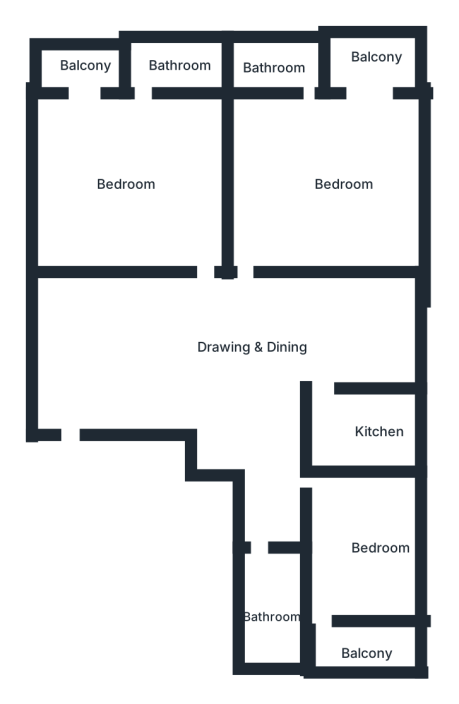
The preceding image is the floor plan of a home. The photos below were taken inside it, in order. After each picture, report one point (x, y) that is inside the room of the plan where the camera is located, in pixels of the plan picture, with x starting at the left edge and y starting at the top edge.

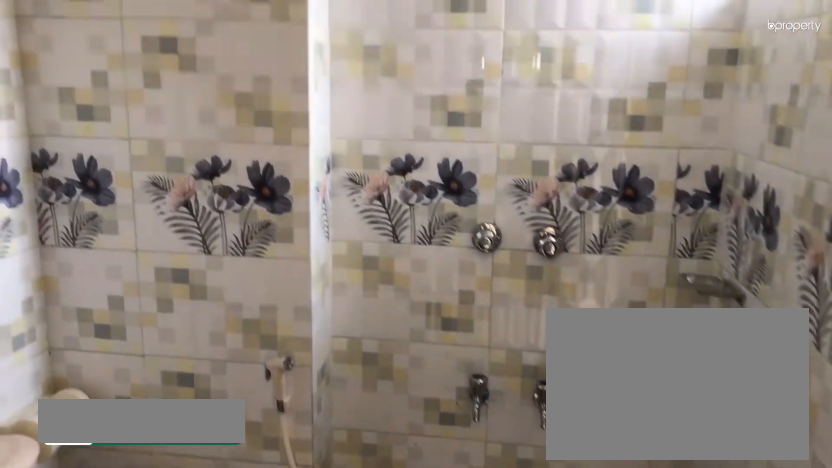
(281, 68)
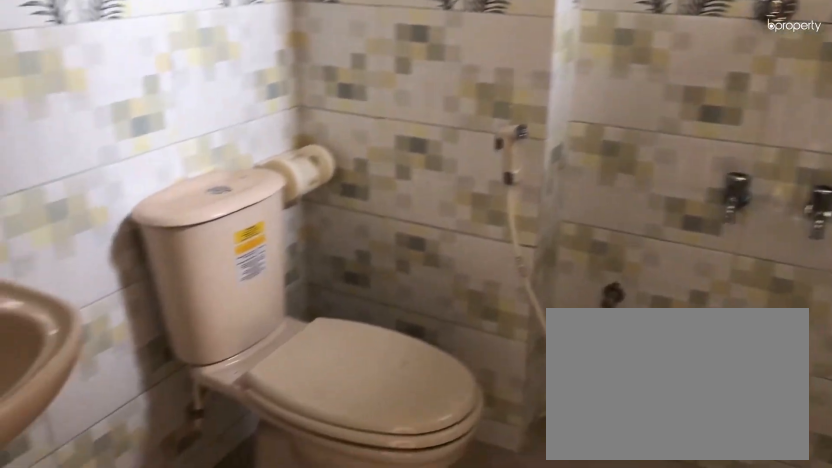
(281, 68)
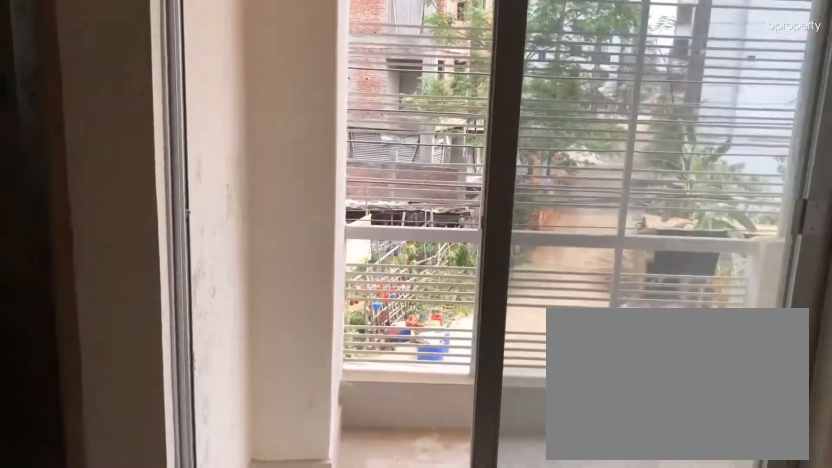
(374, 104)
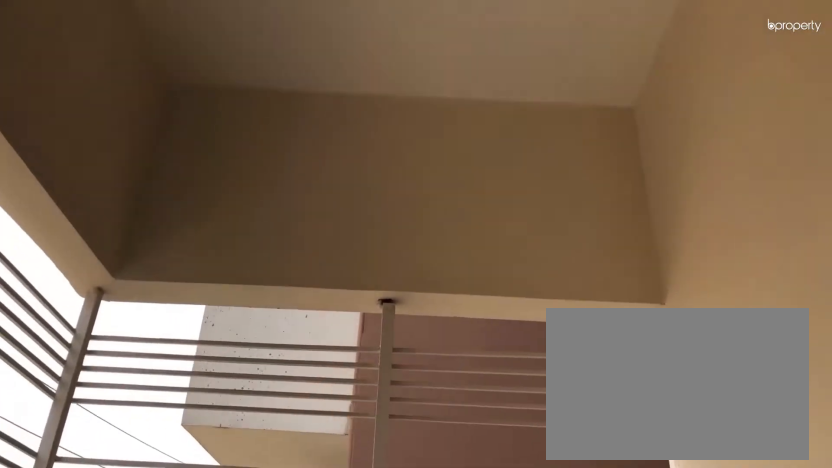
(372, 73)
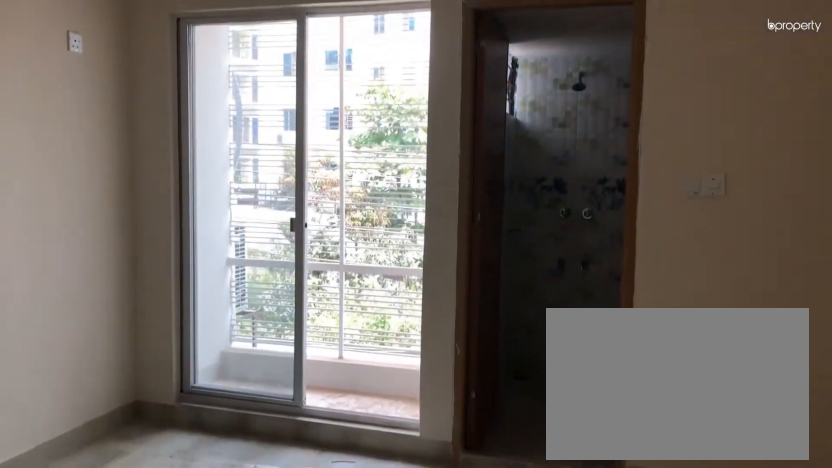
(135, 116)
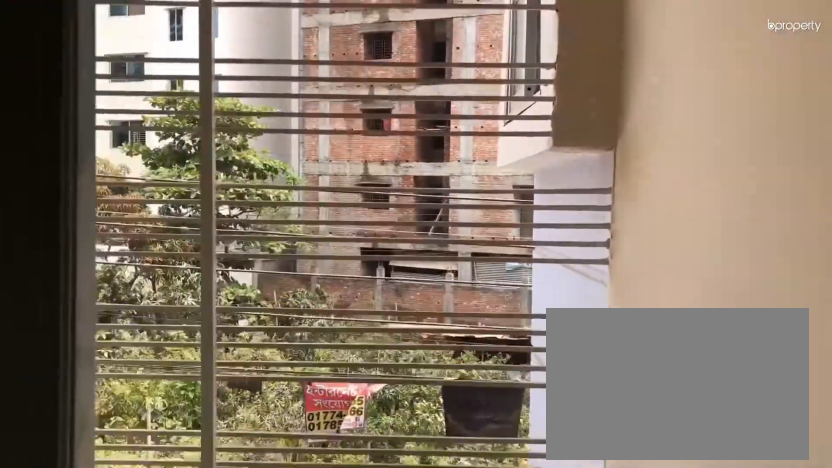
(135, 116)
